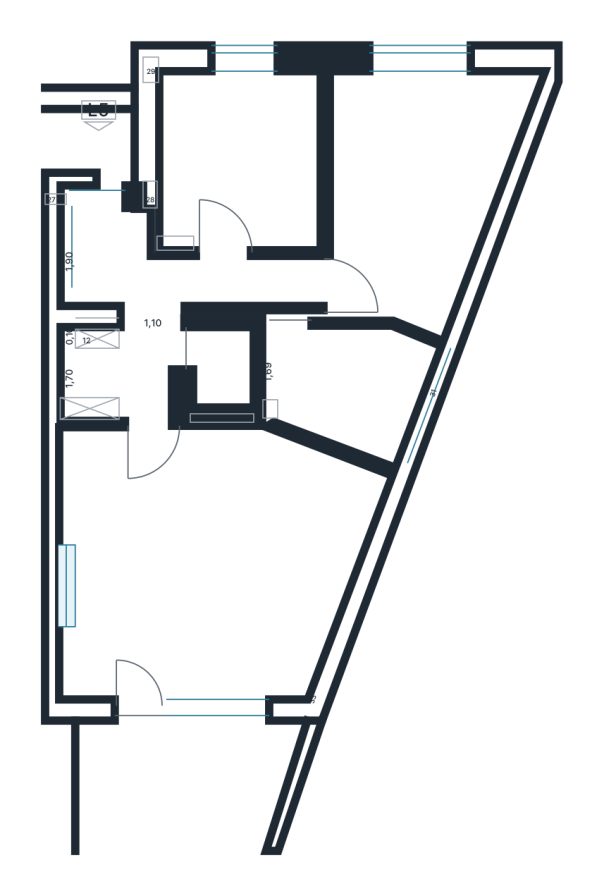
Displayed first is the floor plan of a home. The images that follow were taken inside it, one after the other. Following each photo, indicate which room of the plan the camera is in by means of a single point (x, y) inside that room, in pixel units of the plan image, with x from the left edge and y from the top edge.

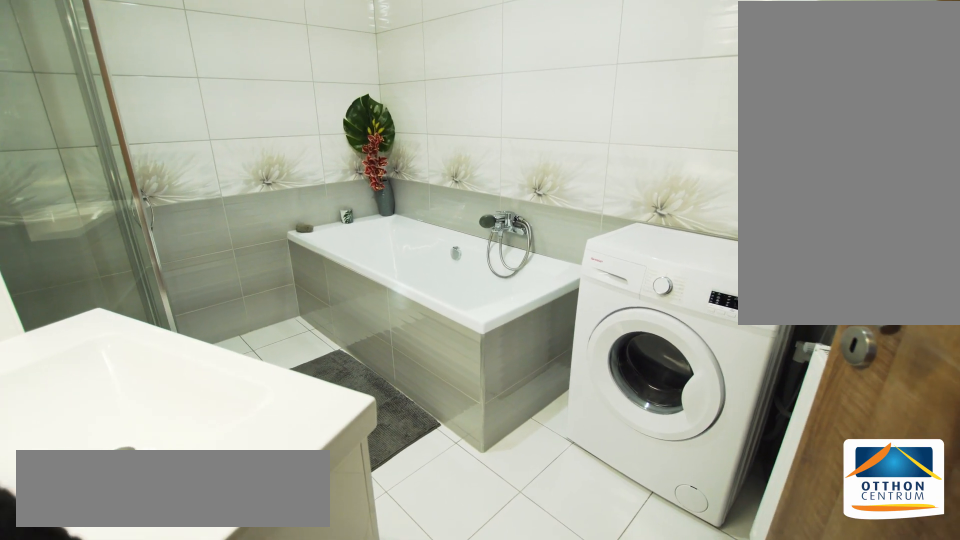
(360, 383)
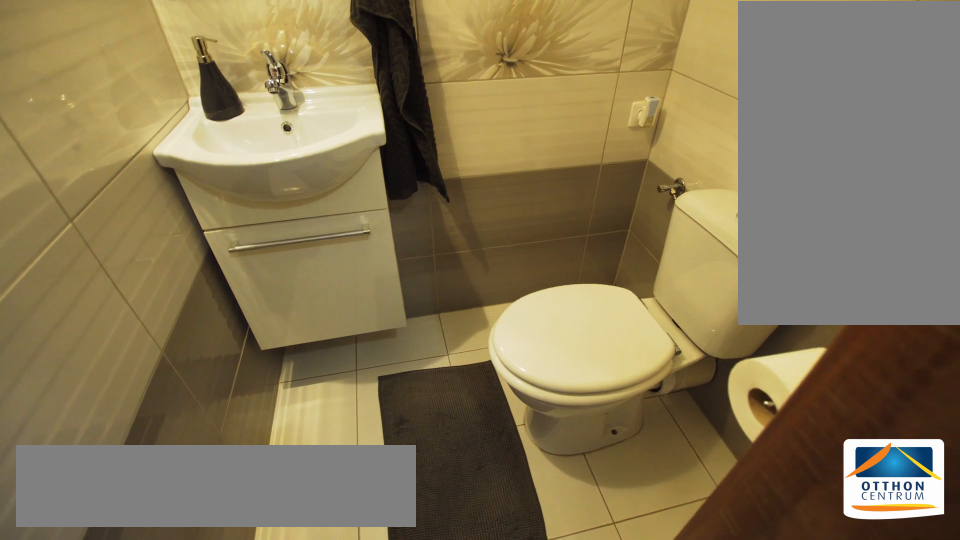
(219, 363)
